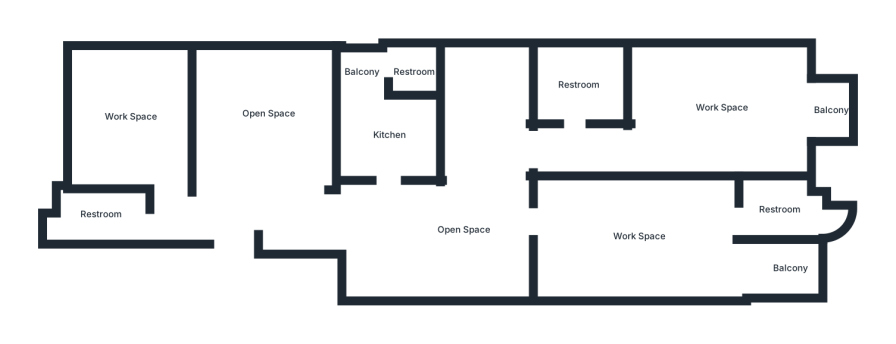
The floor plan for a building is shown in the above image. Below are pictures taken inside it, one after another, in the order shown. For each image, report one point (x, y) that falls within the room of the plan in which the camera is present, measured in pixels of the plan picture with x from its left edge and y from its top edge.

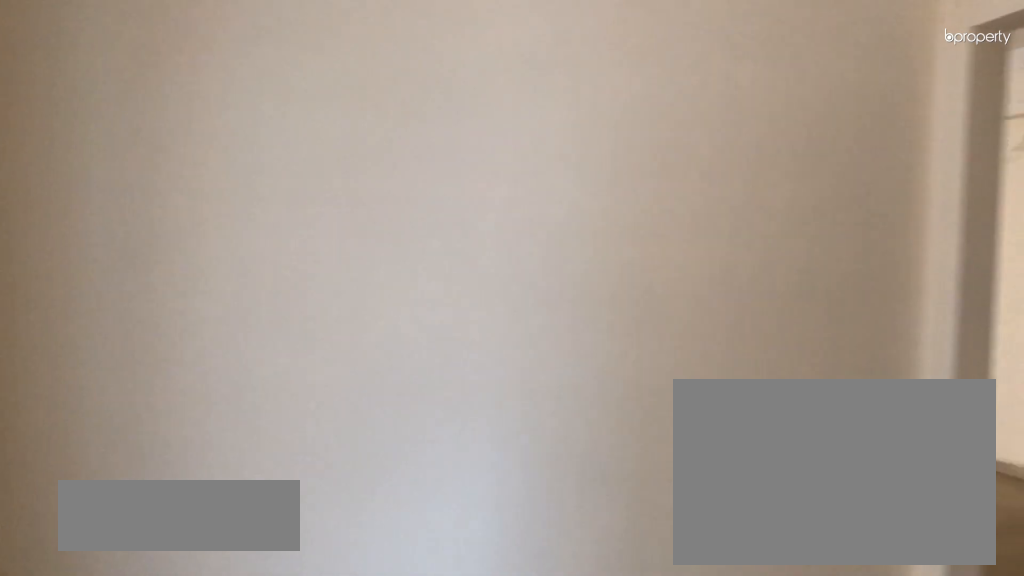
(270, 115)
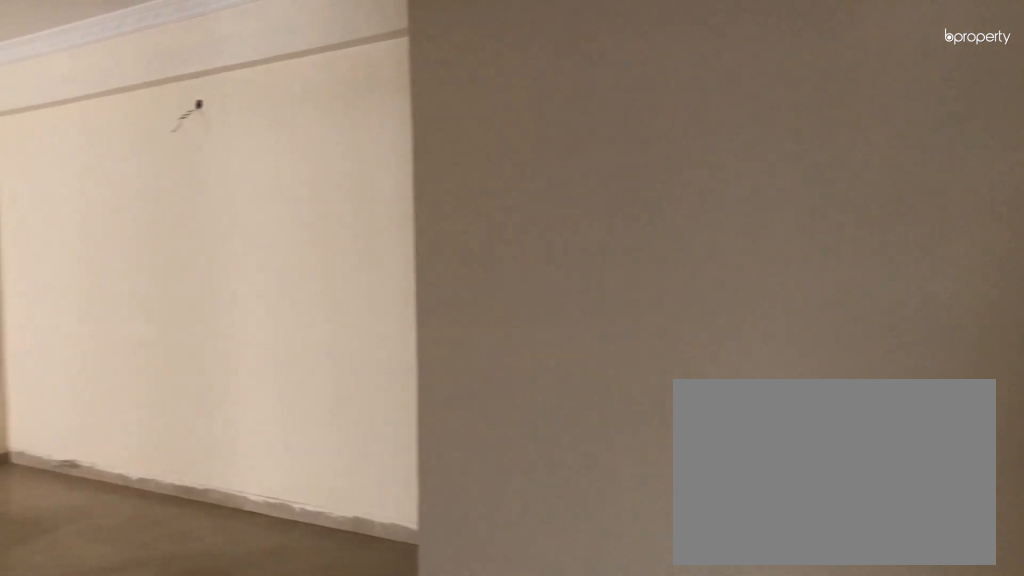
(323, 210)
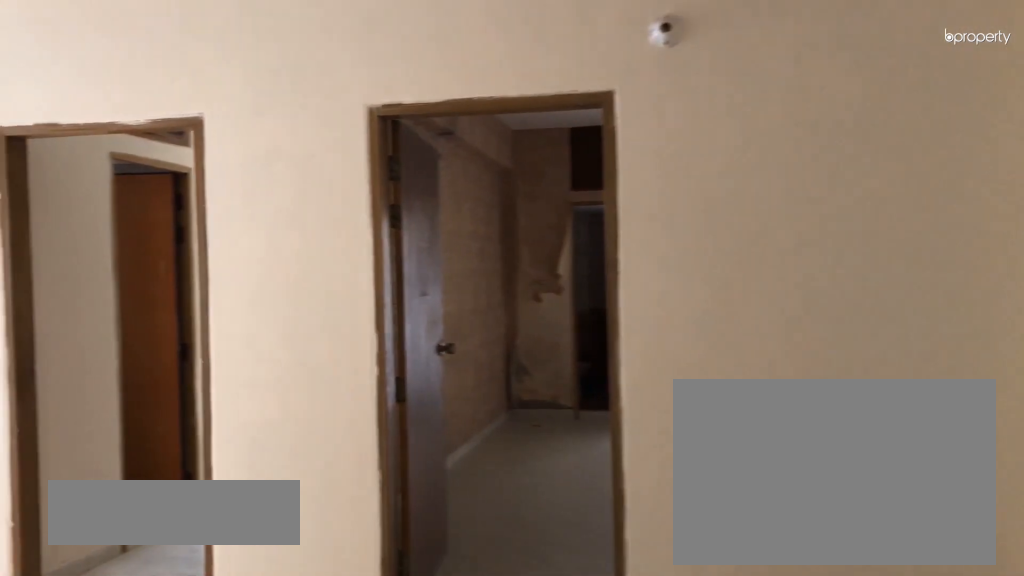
(463, 231)
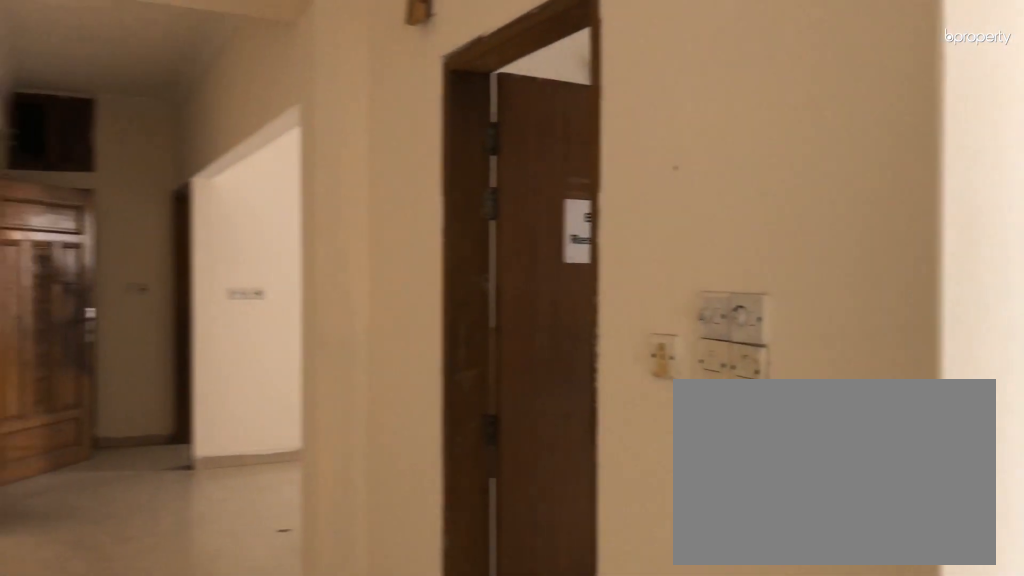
(463, 231)
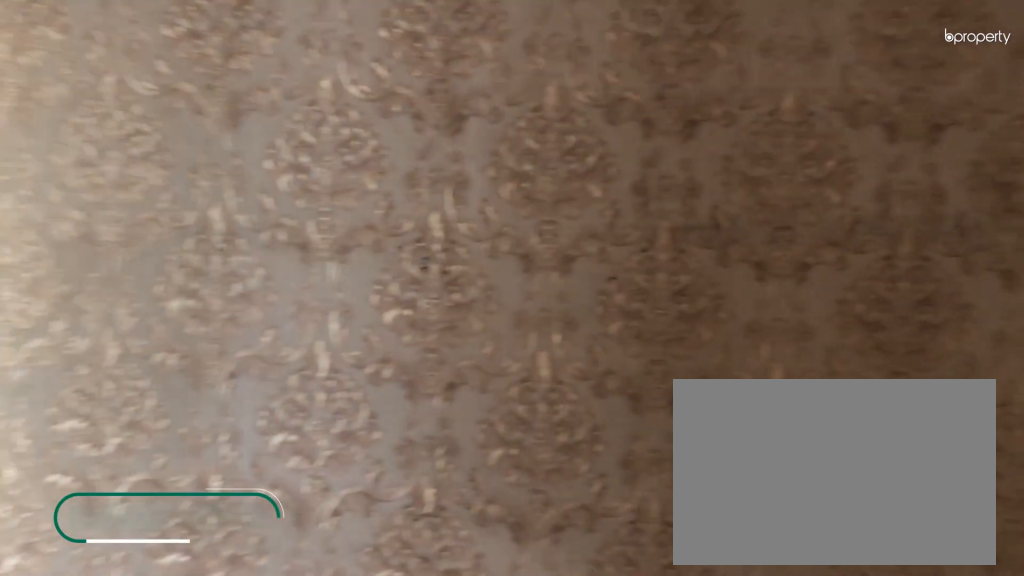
(638, 238)
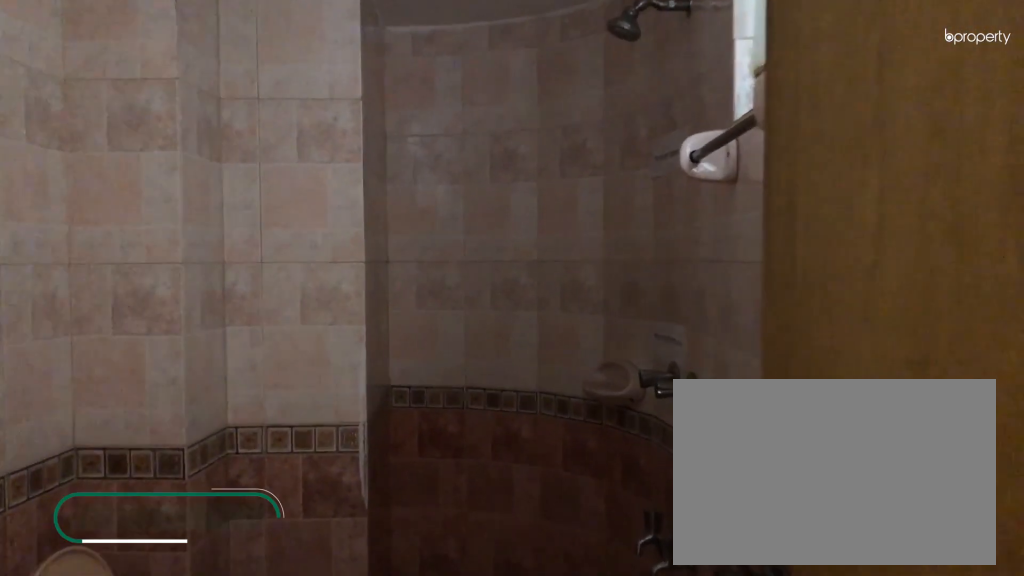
(779, 213)
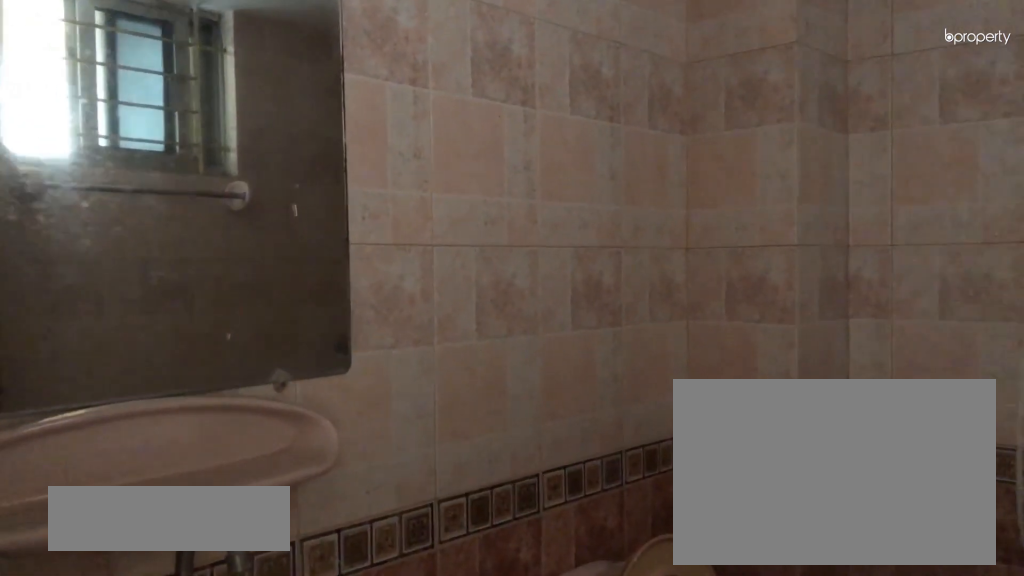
(779, 213)
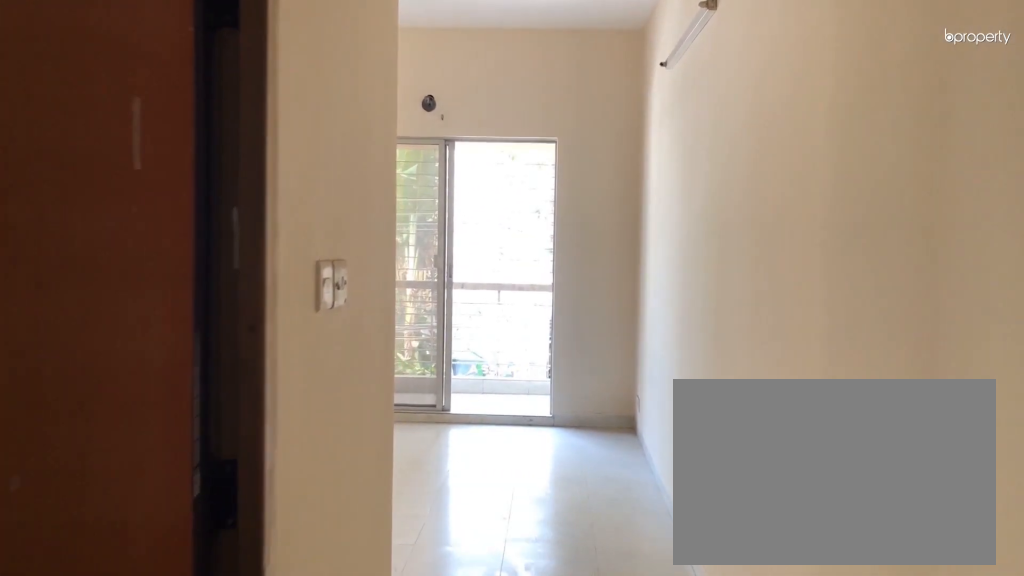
(561, 150)
